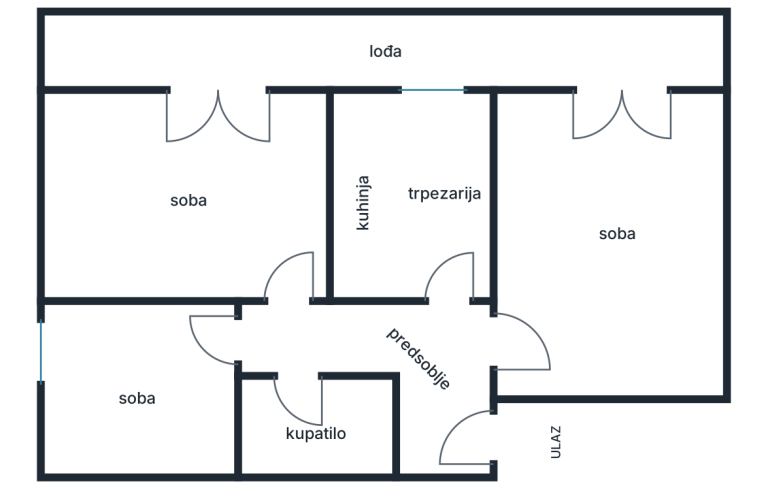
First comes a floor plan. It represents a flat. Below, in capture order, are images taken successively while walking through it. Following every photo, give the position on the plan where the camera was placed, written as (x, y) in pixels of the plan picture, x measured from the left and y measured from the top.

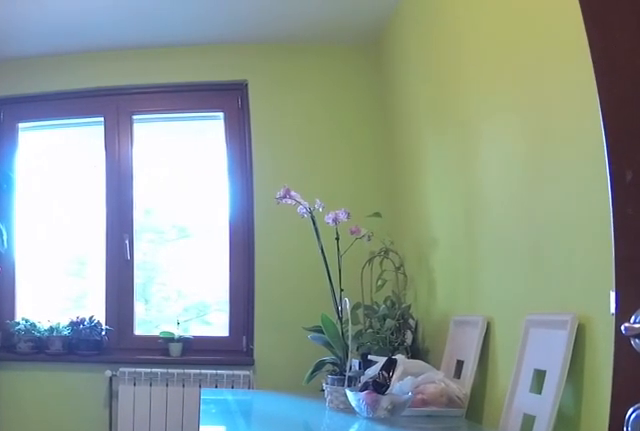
(471, 341)
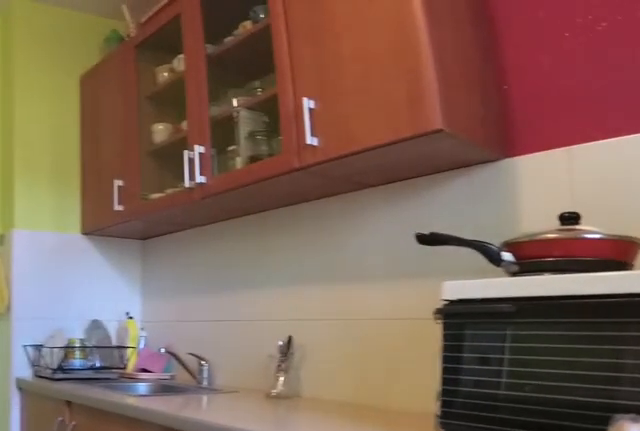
(460, 119)
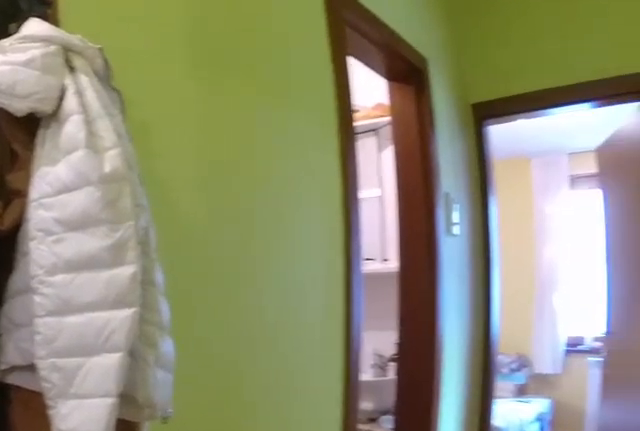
(471, 304)
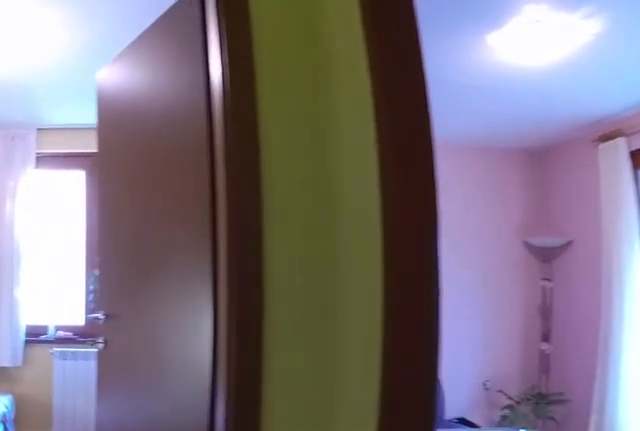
(346, 335)
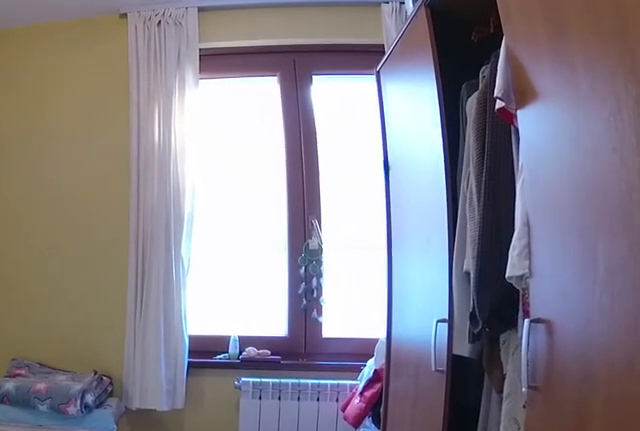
(242, 339)
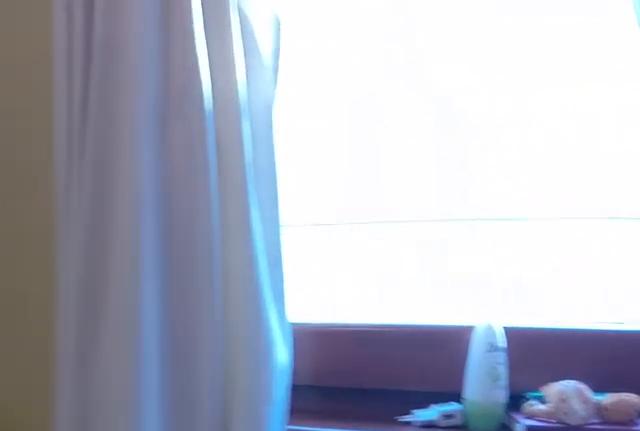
(123, 332)
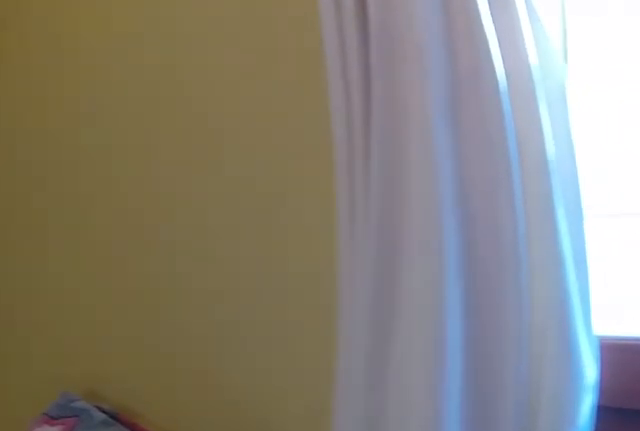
(117, 321)
